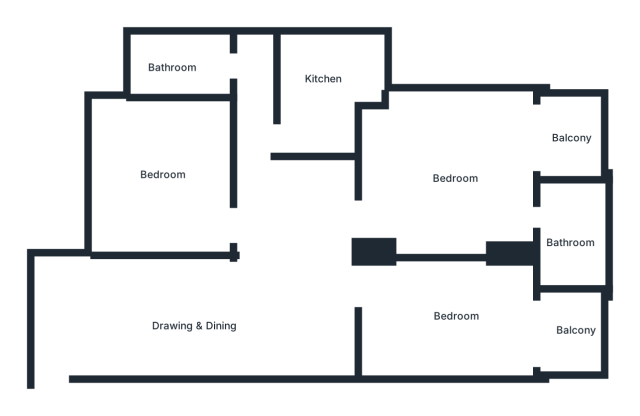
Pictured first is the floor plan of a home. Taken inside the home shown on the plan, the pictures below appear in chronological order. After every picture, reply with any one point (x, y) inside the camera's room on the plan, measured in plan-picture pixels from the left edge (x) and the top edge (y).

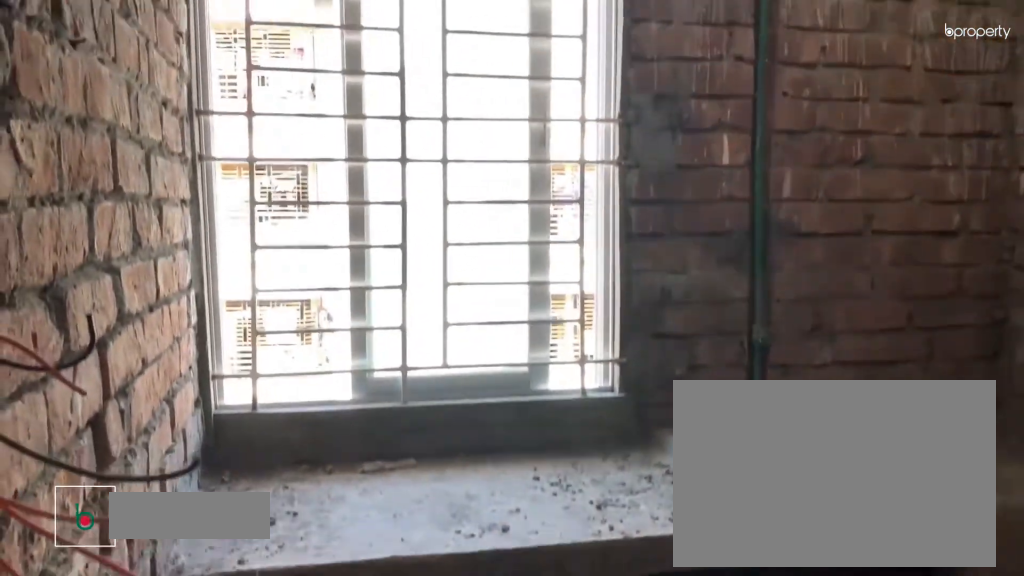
(319, 83)
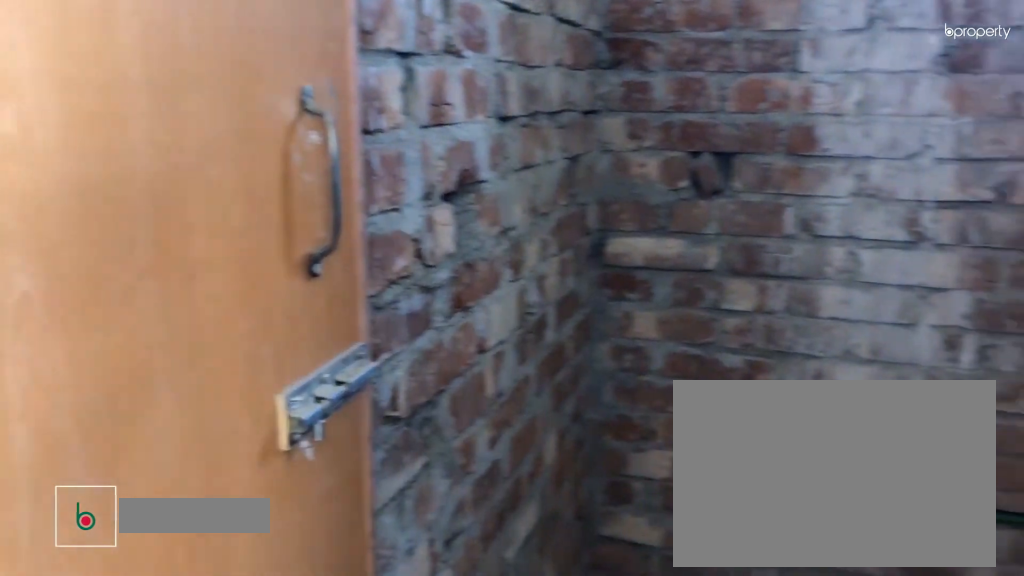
(185, 62)
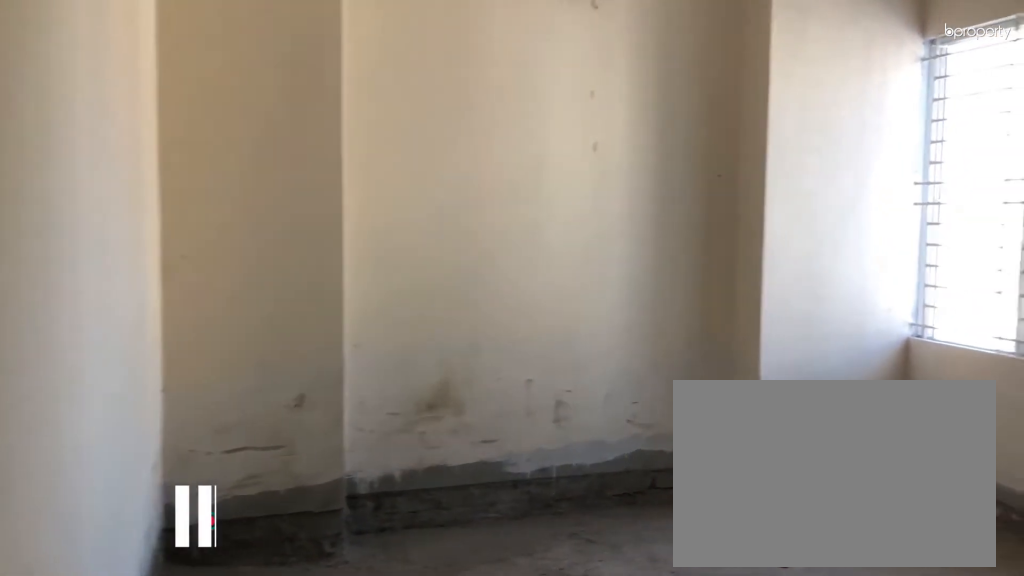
(169, 183)
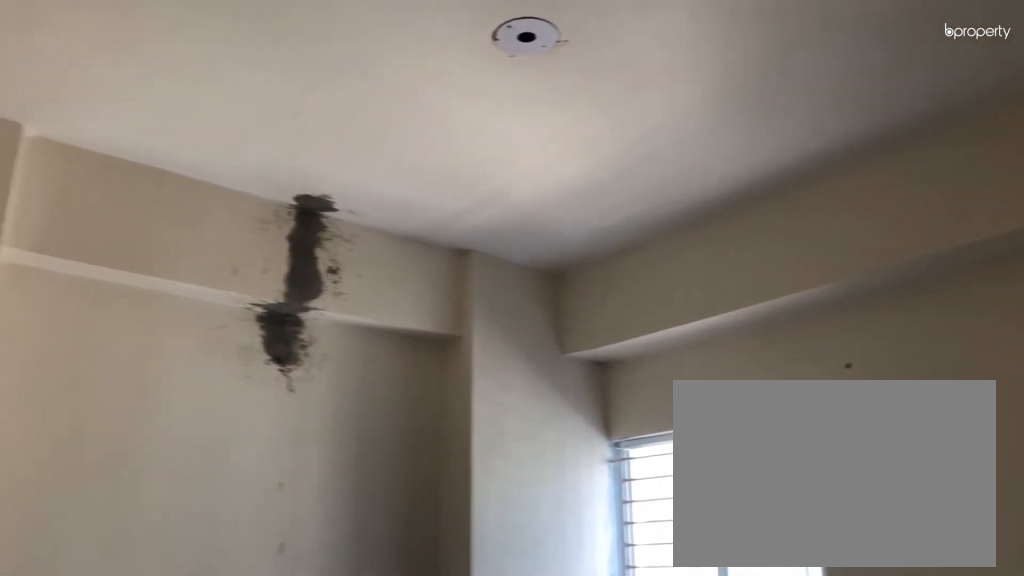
(169, 183)
